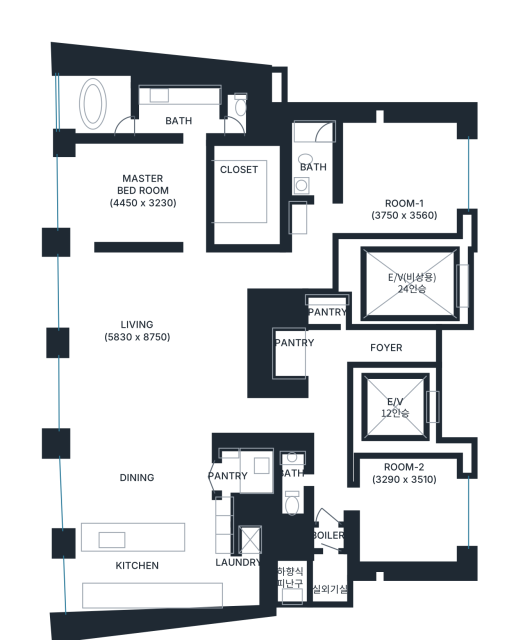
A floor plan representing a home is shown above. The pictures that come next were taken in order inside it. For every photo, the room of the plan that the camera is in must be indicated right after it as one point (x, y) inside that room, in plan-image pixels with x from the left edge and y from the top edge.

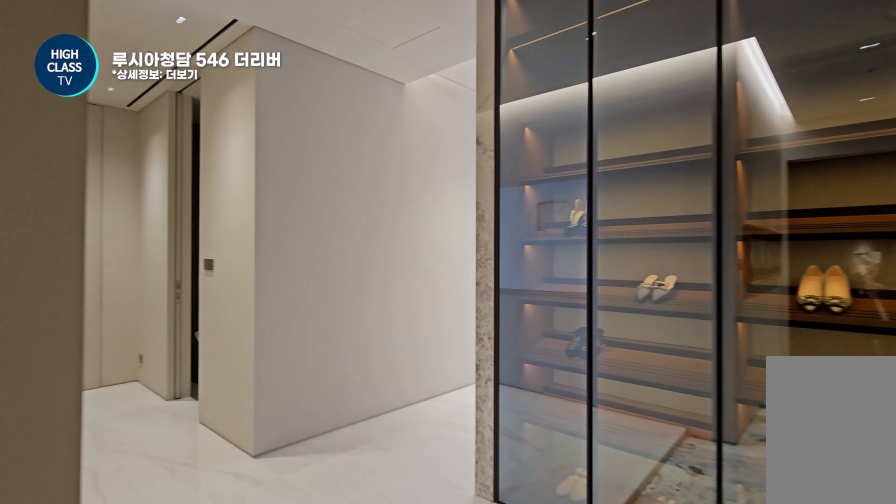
(346, 344)
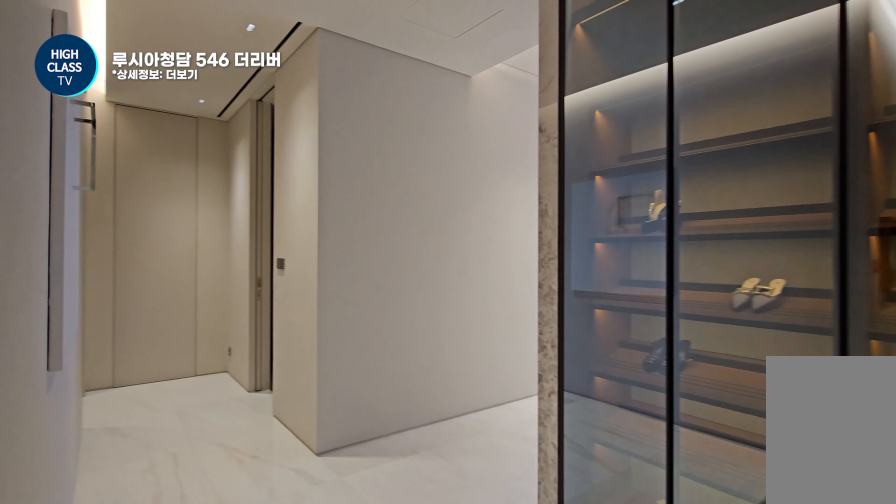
(346, 344)
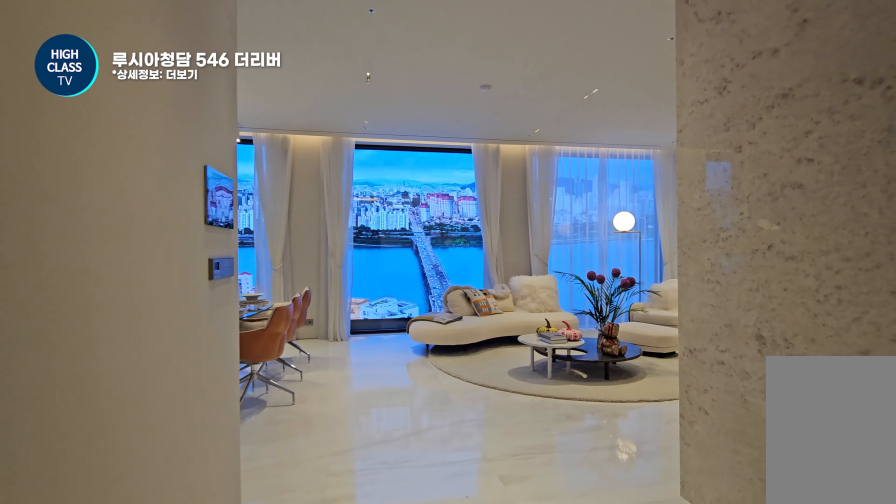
(299, 416)
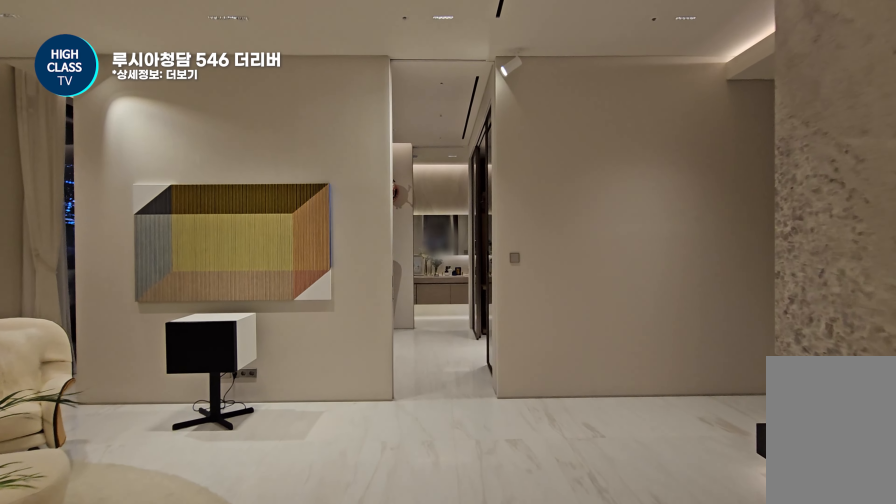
(151, 338)
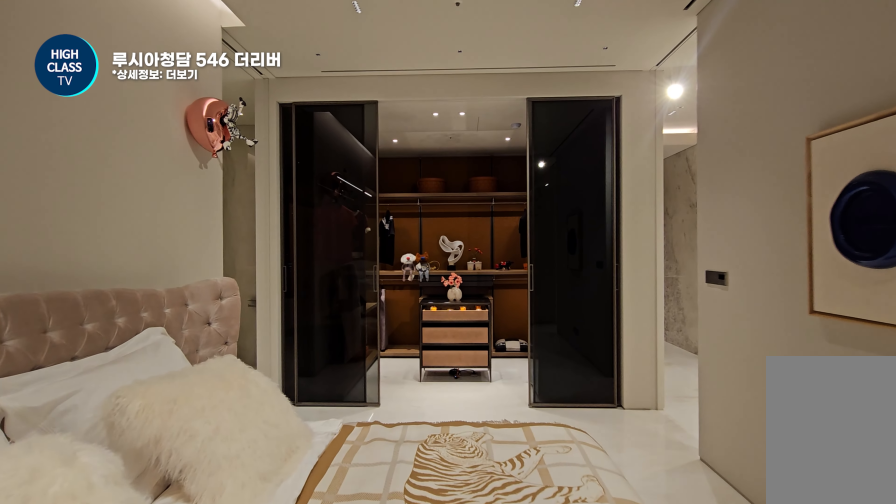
(173, 189)
